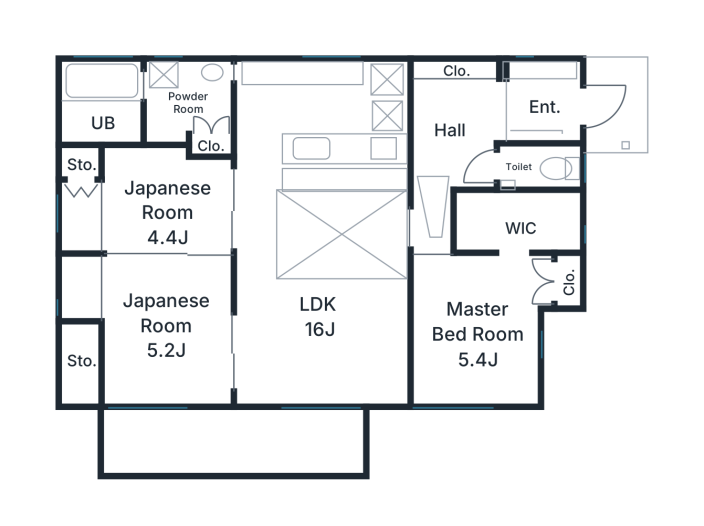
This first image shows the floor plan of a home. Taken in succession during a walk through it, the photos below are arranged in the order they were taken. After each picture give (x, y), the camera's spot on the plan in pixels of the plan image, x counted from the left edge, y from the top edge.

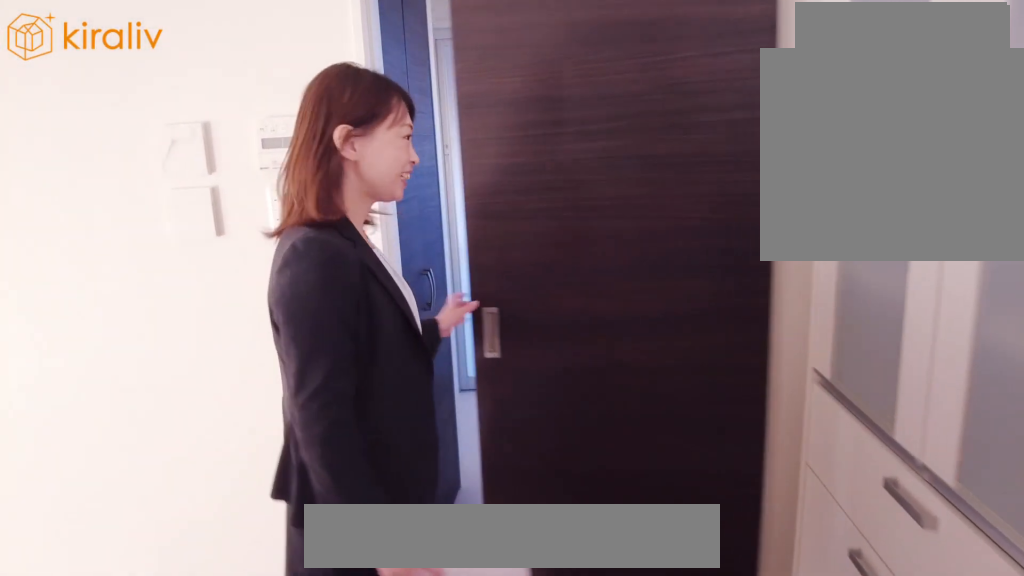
(241, 128)
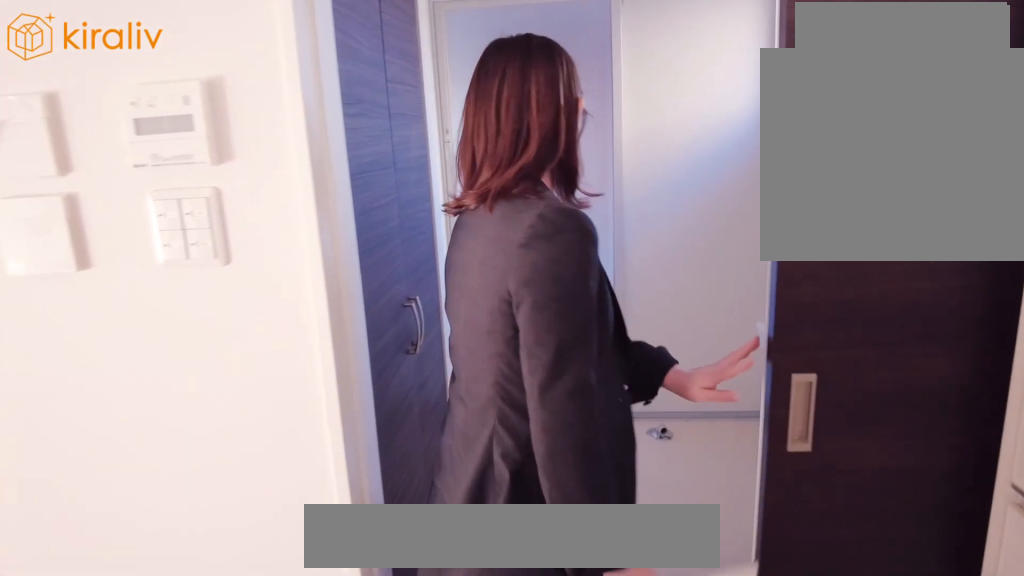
(229, 122)
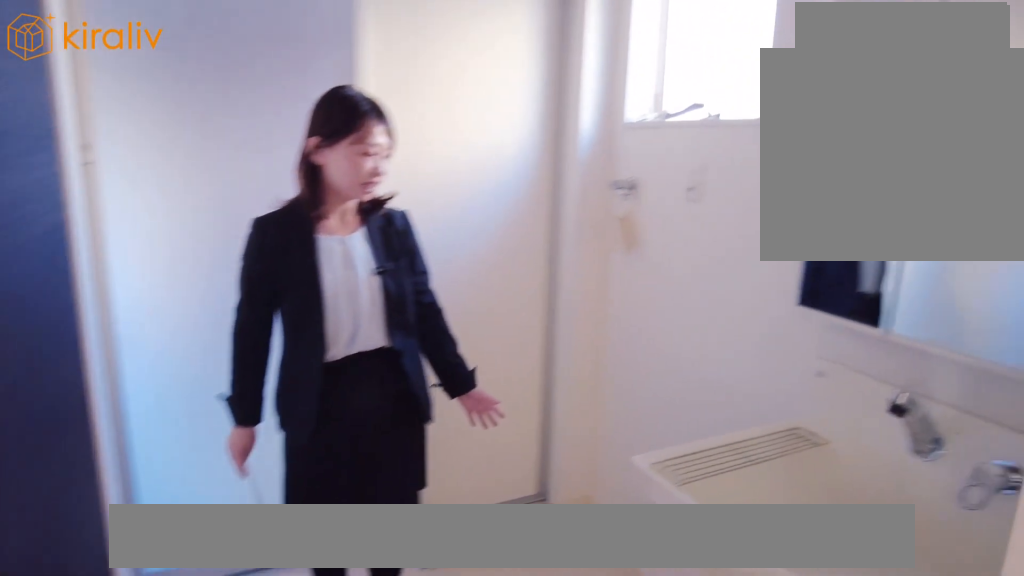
(192, 123)
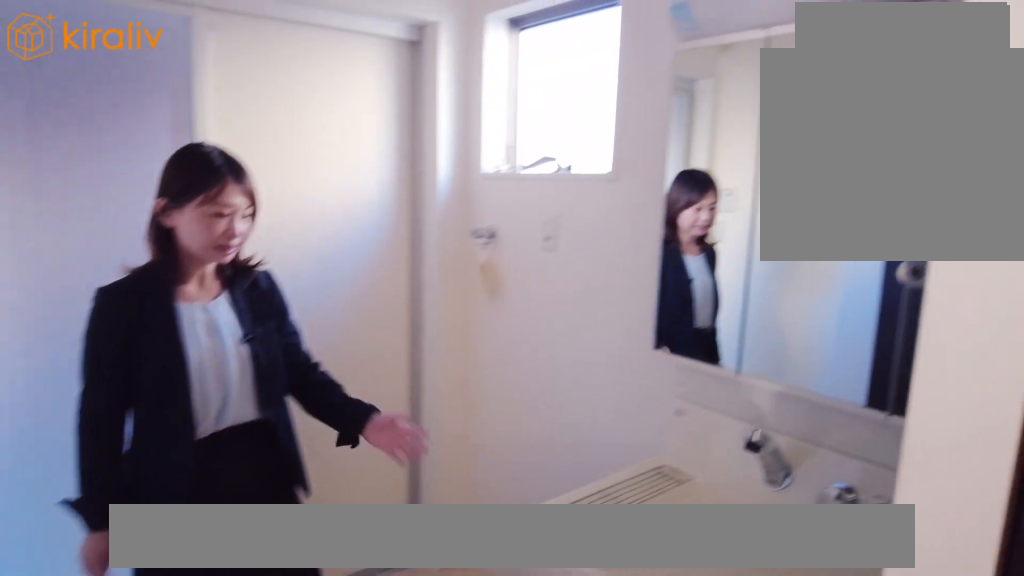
(193, 122)
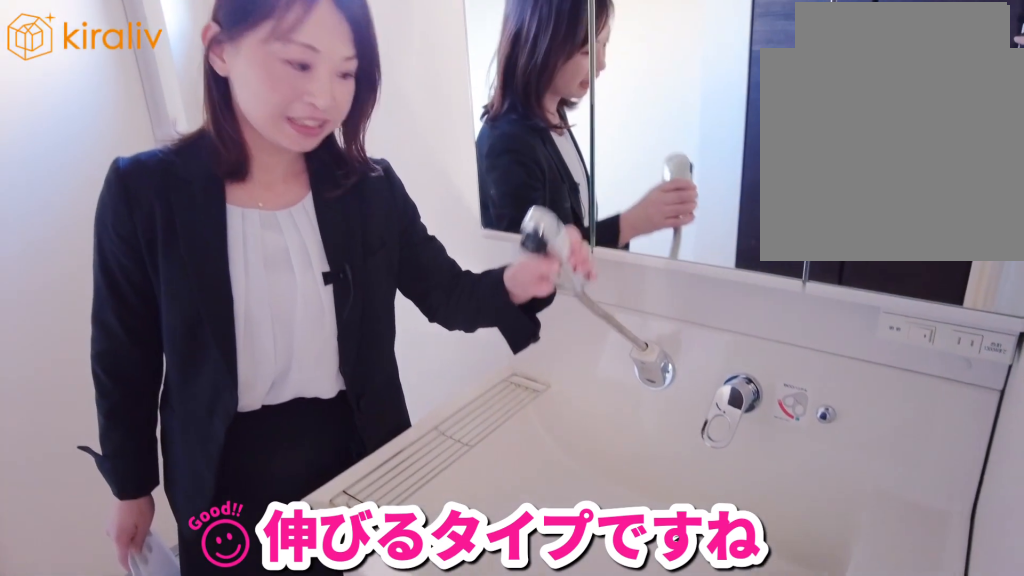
(186, 122)
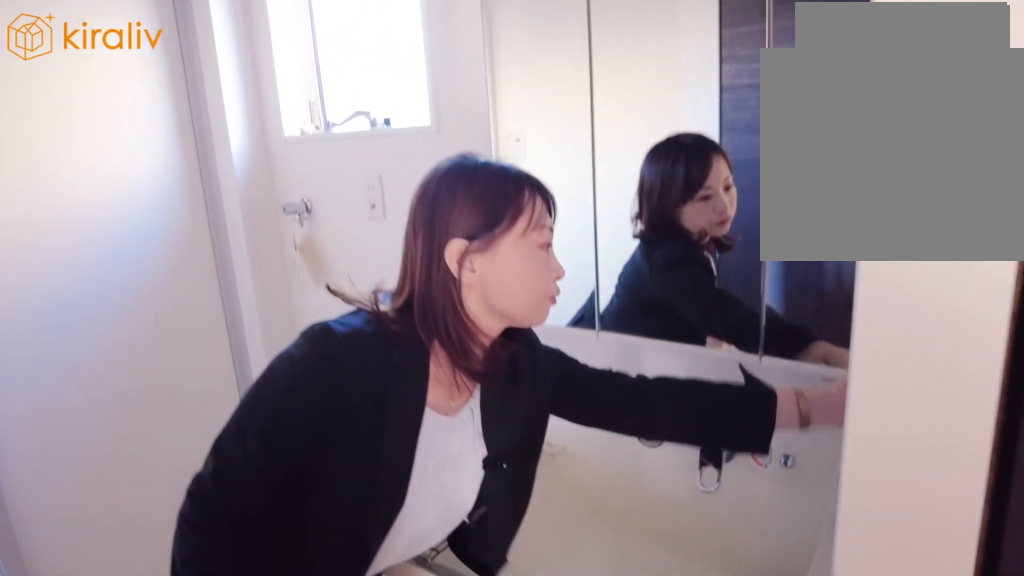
(181, 125)
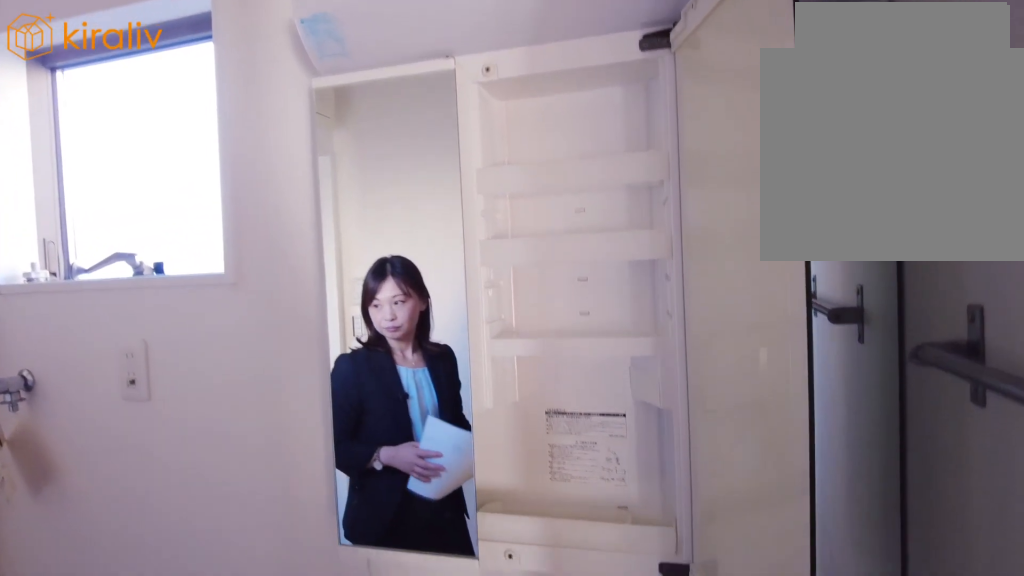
(170, 120)
